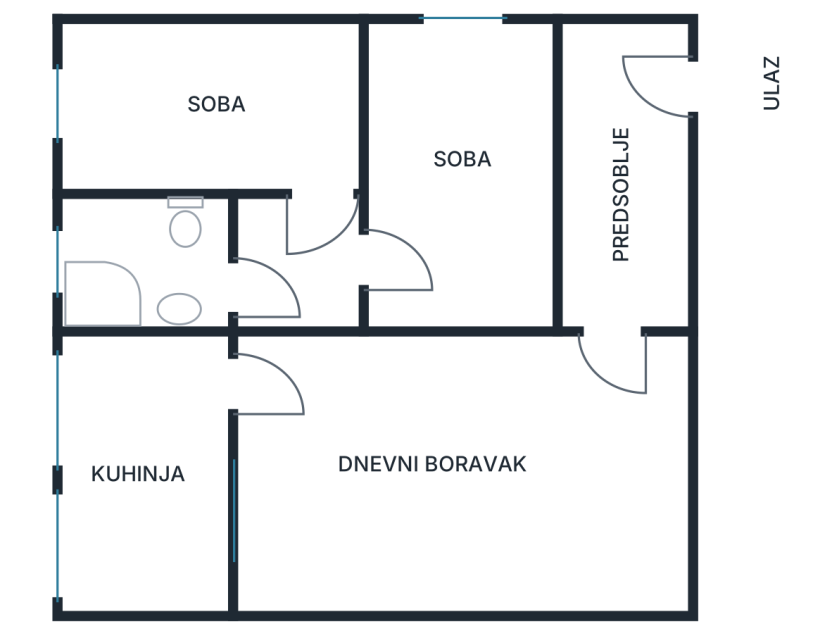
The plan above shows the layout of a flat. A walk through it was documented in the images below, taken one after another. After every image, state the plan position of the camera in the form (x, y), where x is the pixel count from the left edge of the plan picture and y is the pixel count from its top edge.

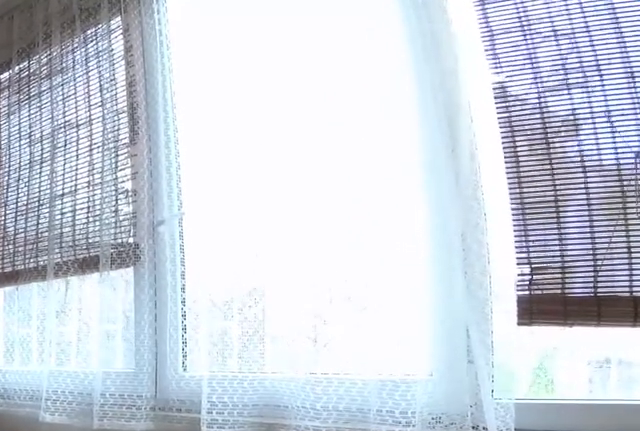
(232, 386)
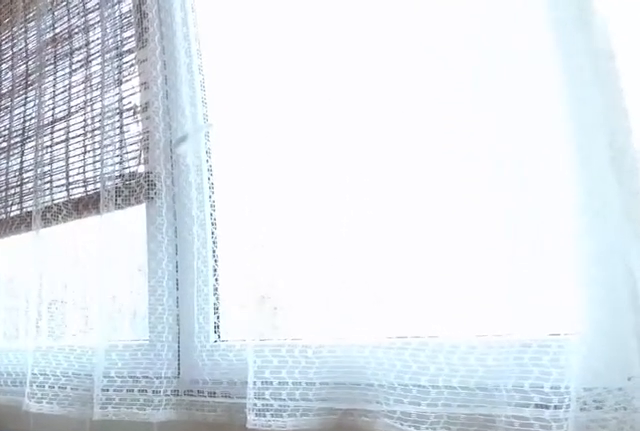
(210, 414)
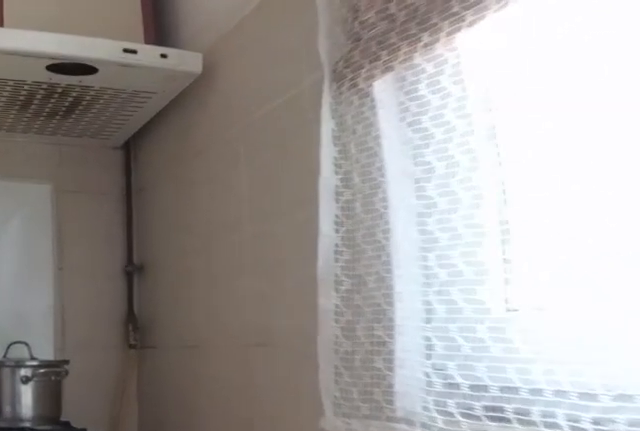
(142, 505)
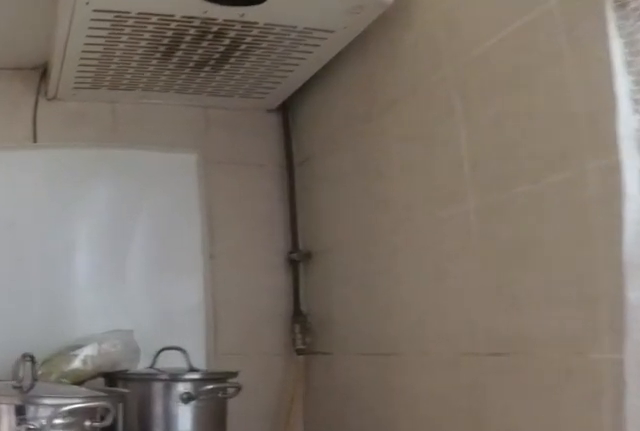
(126, 525)
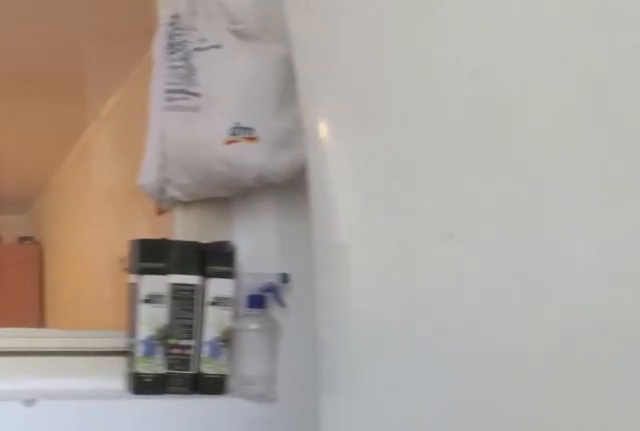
(89, 542)
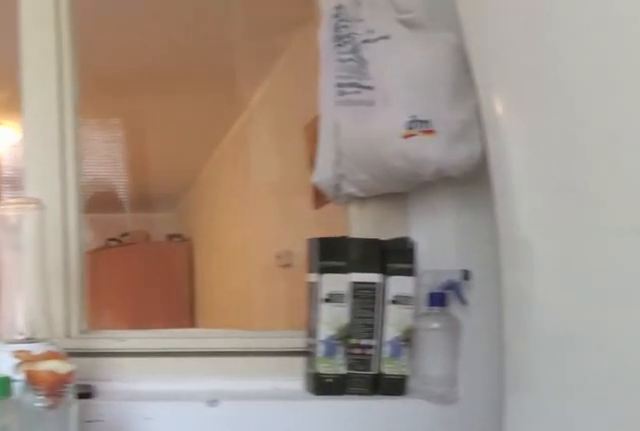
(87, 547)
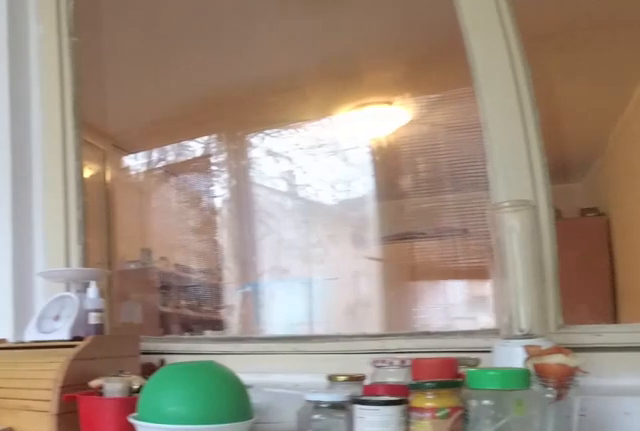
(87, 565)
